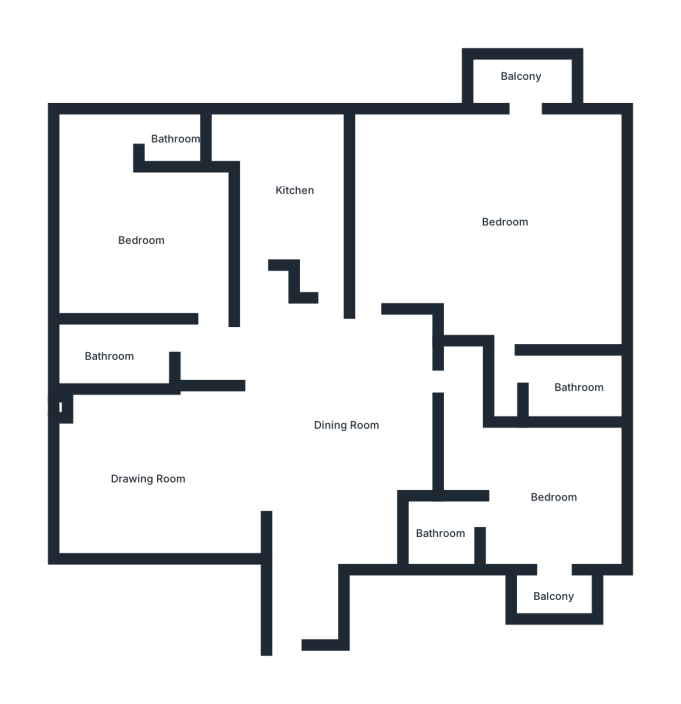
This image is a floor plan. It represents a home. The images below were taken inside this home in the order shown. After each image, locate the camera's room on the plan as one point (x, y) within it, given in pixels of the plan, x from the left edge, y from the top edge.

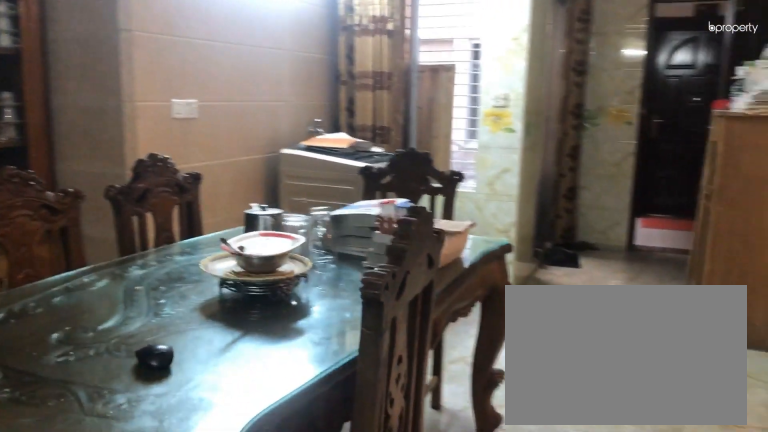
(347, 425)
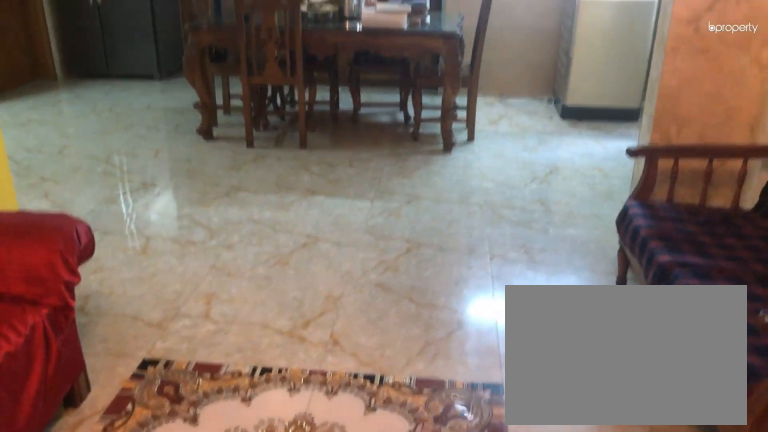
(149, 478)
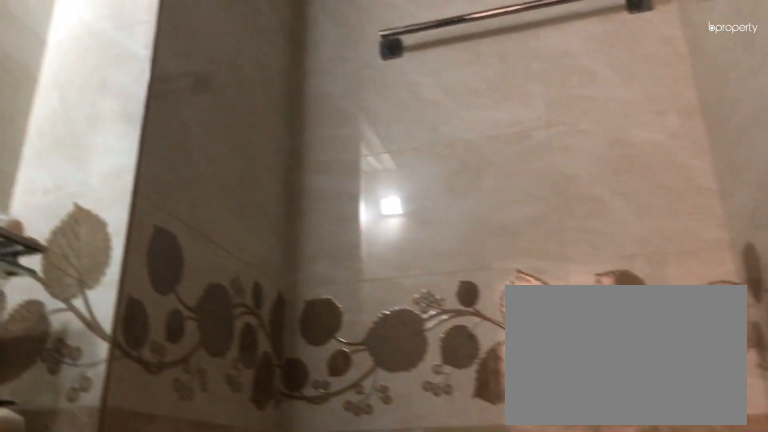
(175, 139)
